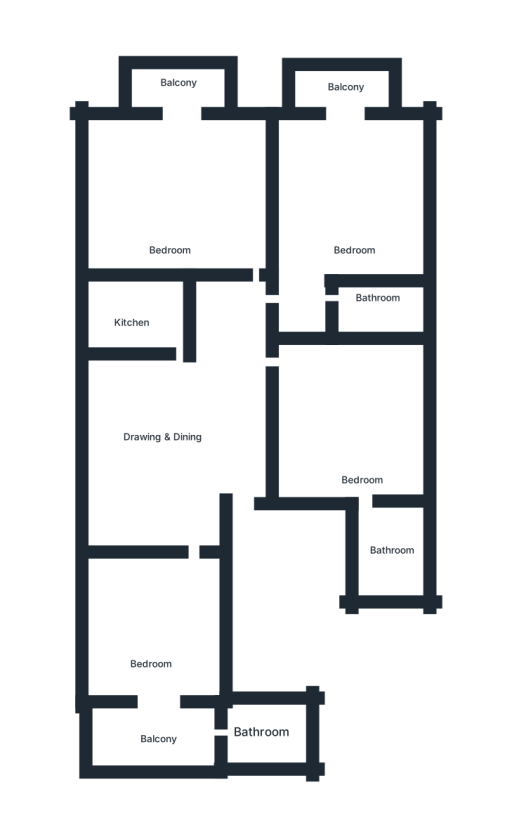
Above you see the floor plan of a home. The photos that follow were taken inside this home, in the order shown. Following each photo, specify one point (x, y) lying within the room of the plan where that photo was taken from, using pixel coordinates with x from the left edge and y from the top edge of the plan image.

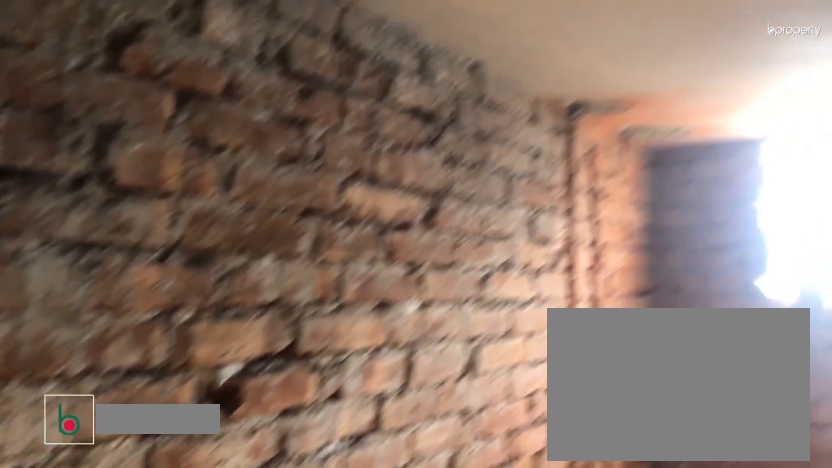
(380, 313)
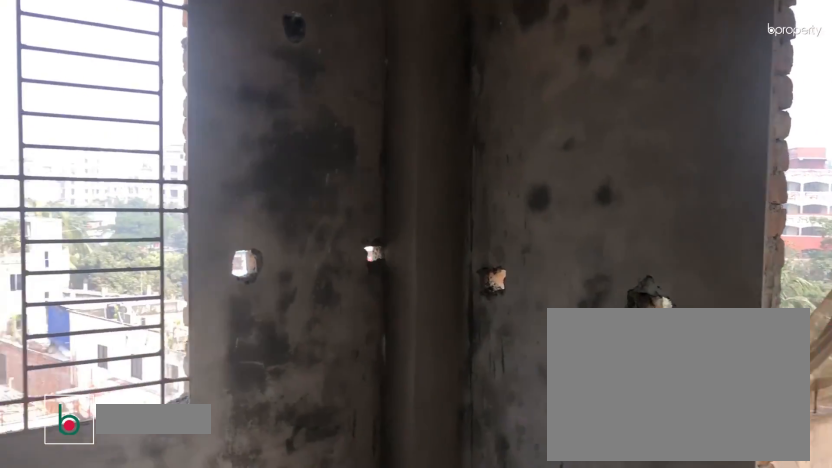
(180, 203)
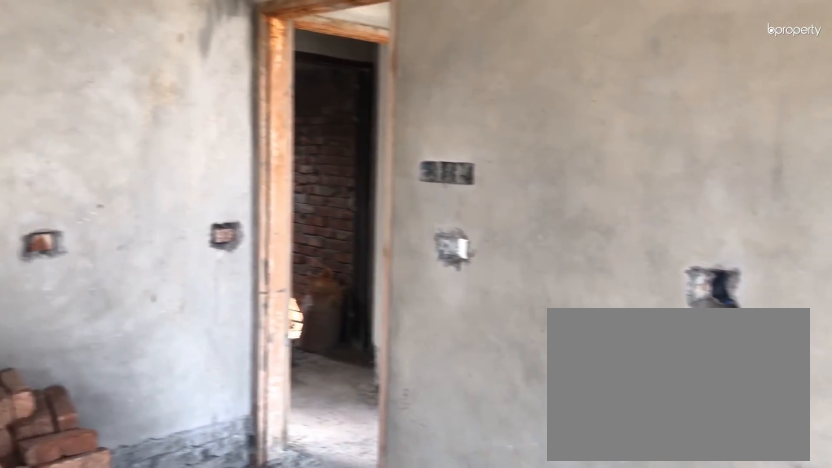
(179, 202)
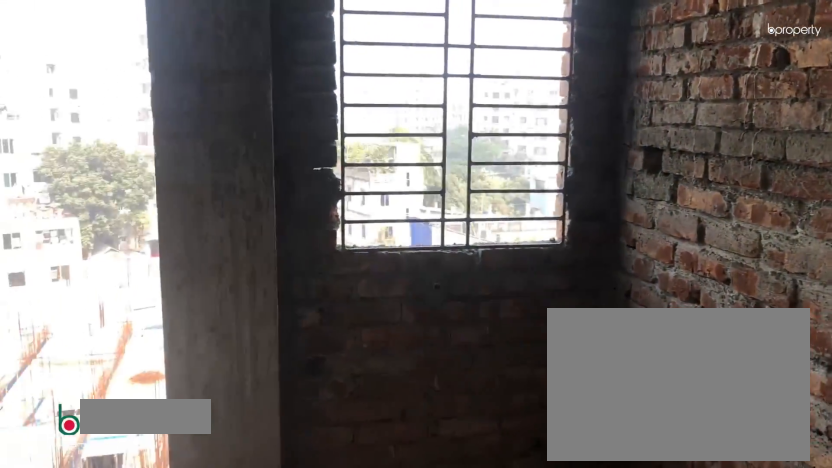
(132, 314)
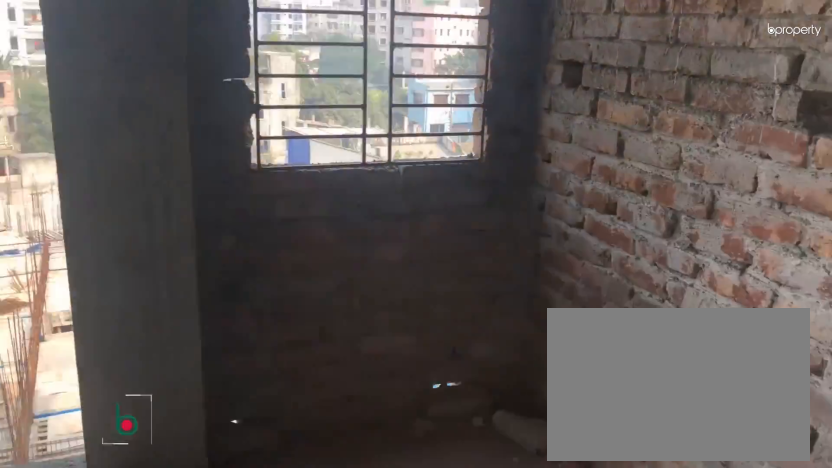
(132, 314)
